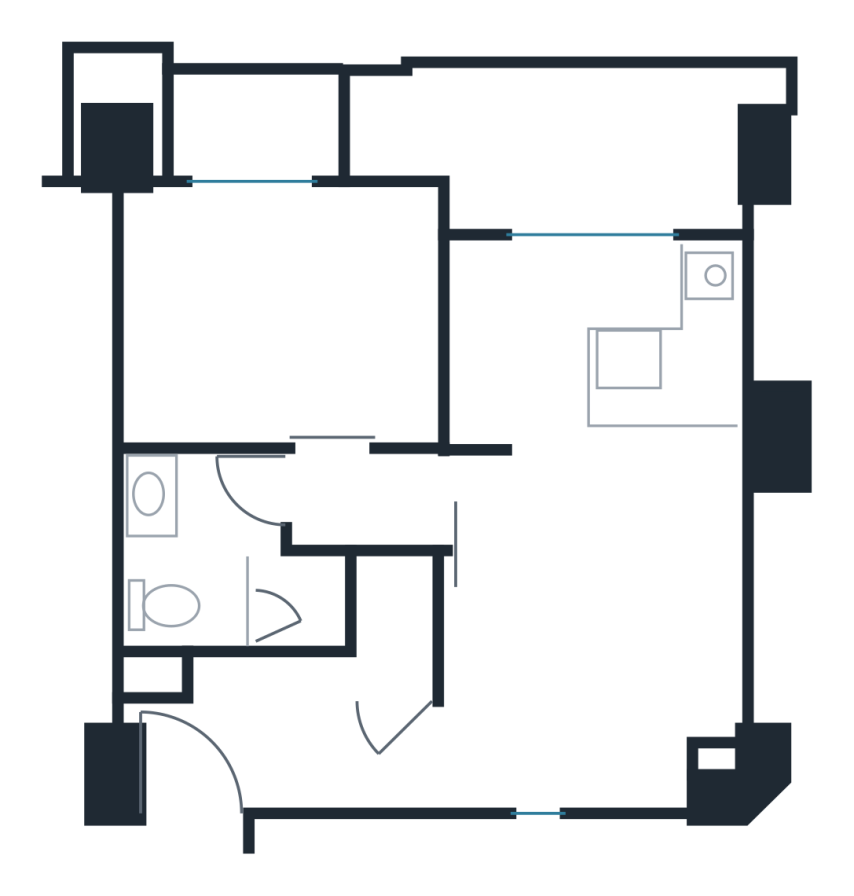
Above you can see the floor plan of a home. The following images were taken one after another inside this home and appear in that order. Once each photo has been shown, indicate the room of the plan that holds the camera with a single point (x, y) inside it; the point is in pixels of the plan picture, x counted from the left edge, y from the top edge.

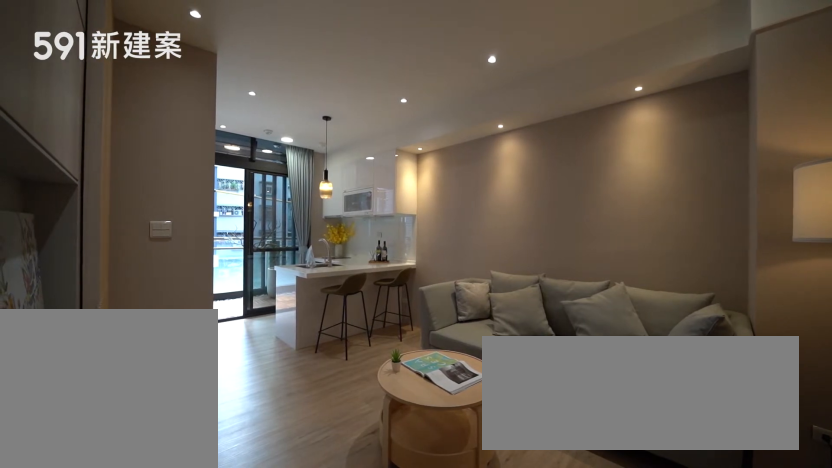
(598, 641)
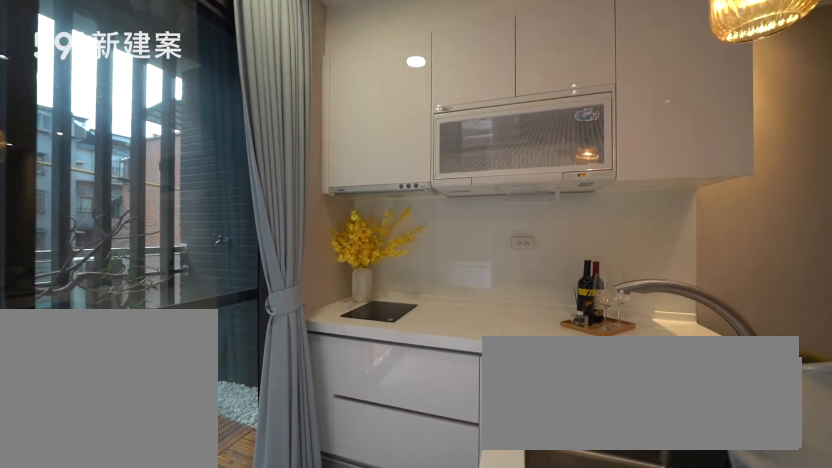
(596, 347)
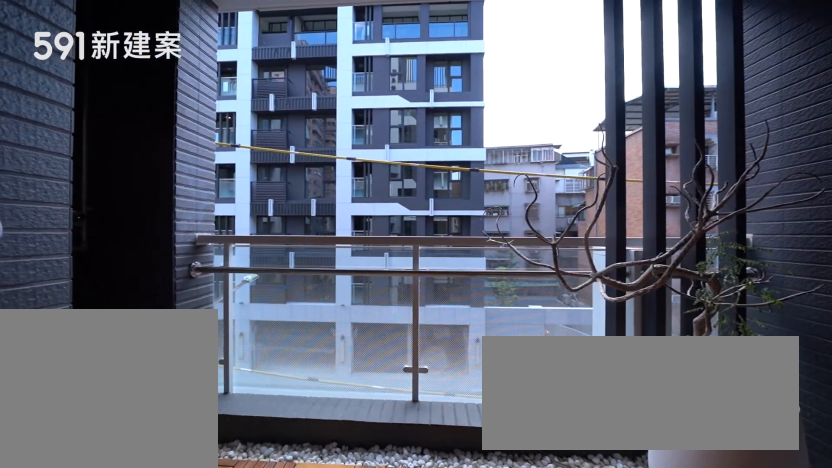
(558, 143)
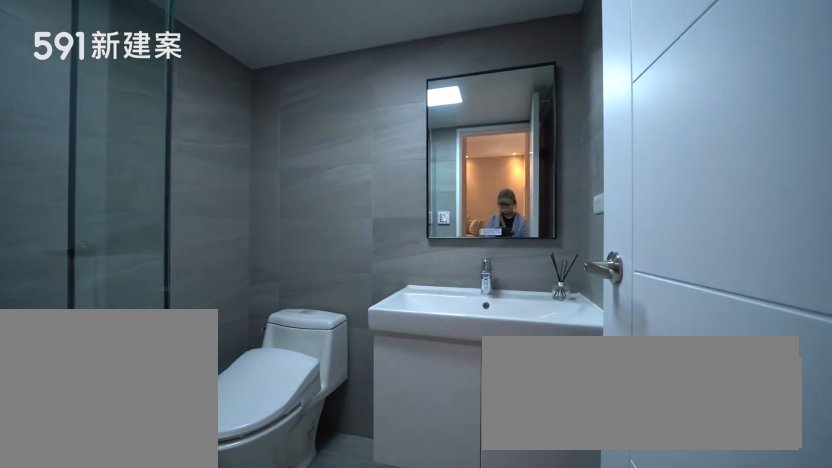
(221, 564)
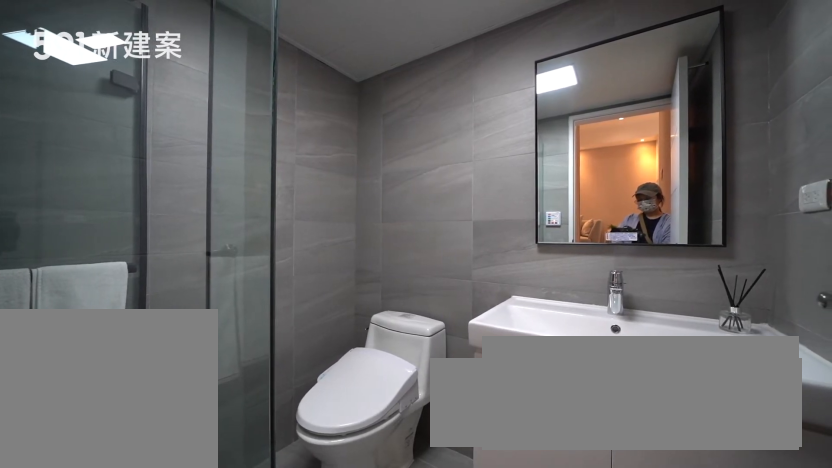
(221, 564)
